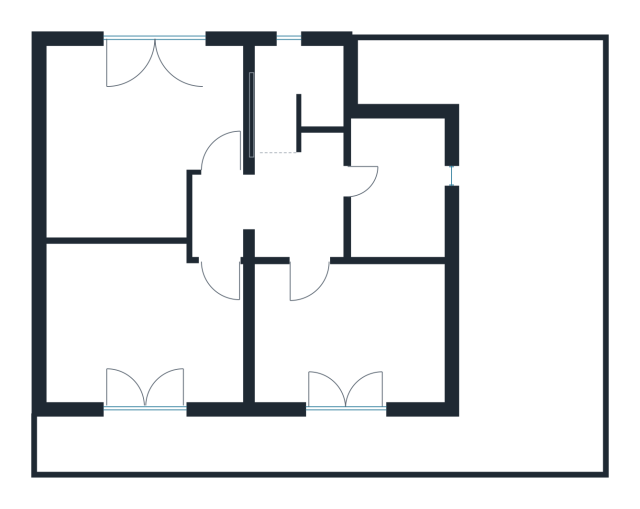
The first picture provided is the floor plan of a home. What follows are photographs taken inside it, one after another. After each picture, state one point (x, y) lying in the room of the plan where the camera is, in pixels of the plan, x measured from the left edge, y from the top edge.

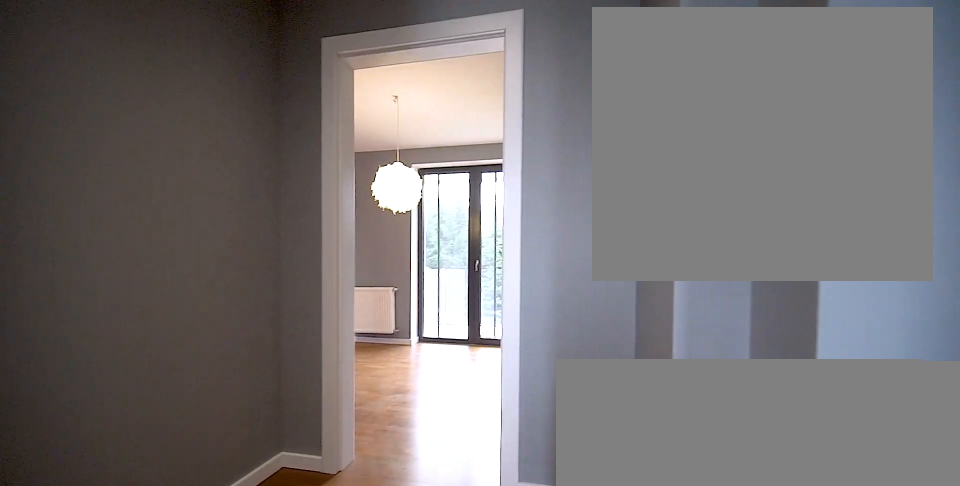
(287, 201)
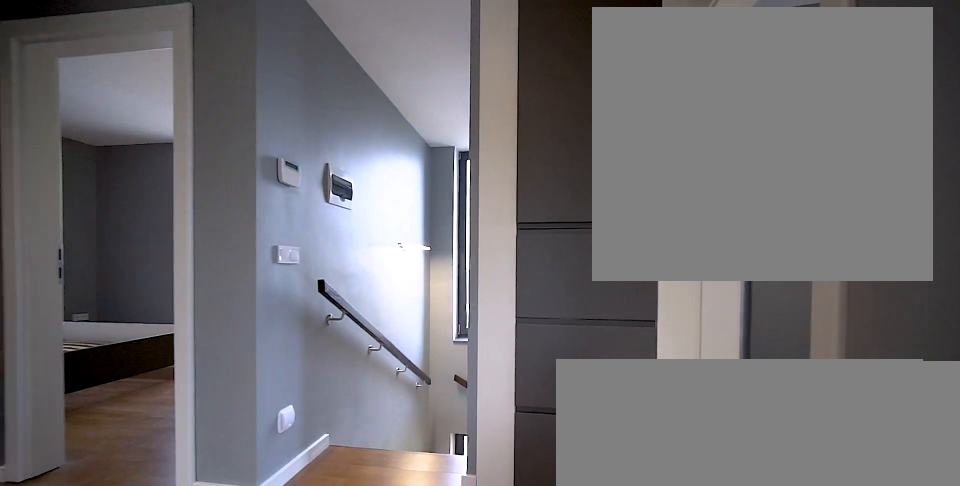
(287, 201)
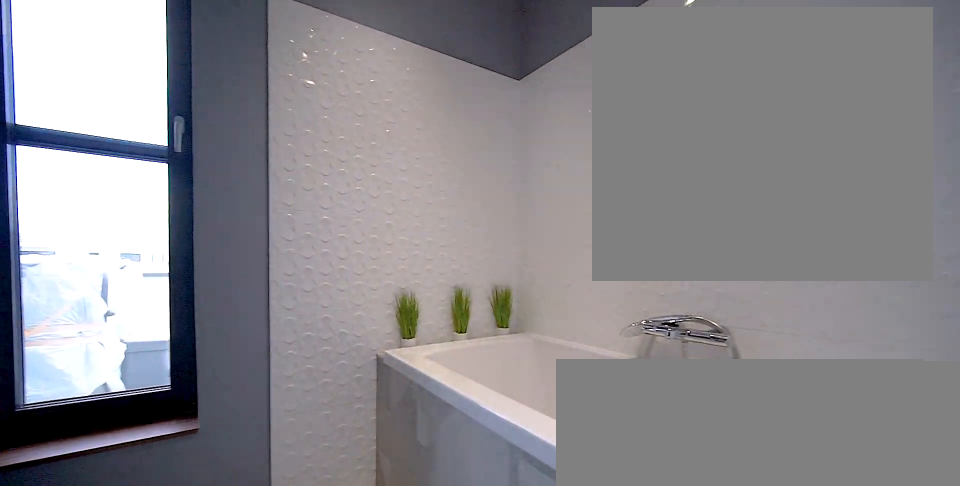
(402, 193)
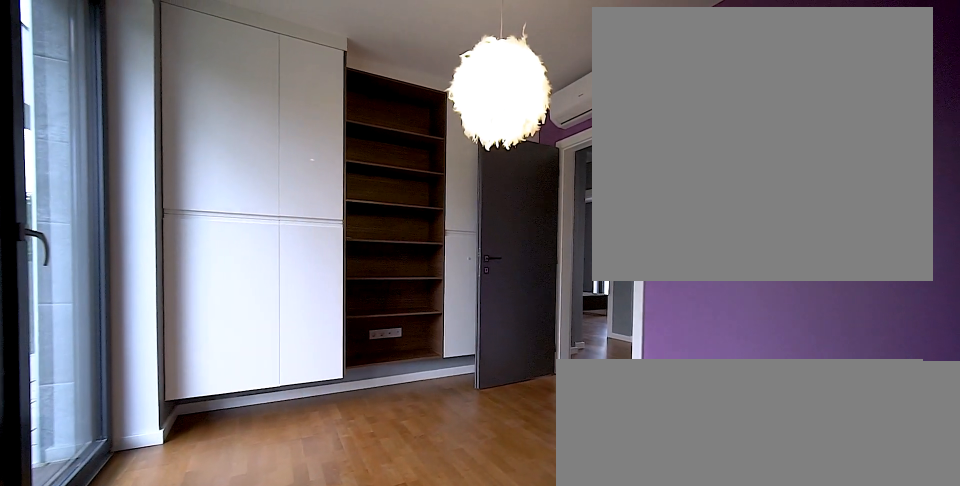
(347, 331)
